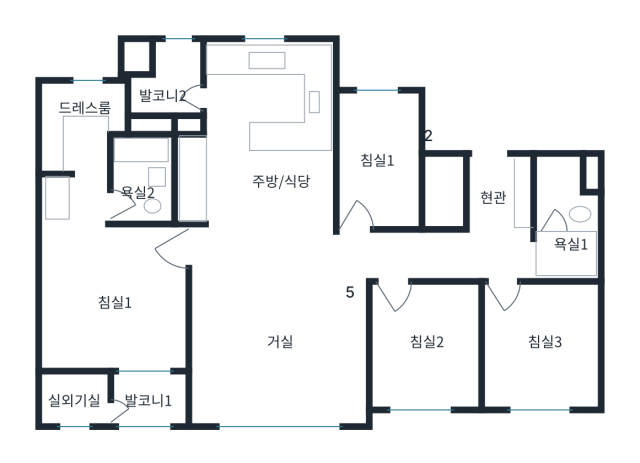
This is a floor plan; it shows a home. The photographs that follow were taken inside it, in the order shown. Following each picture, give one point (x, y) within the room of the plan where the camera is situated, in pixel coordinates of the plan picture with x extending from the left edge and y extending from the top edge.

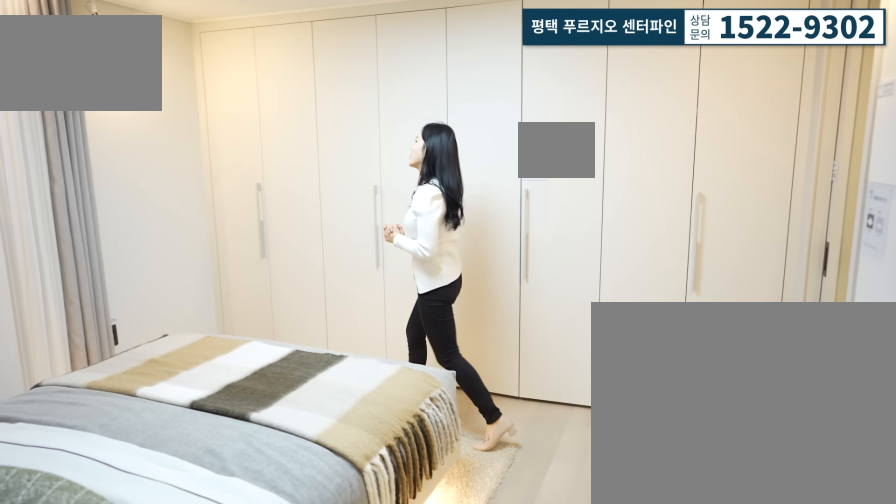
(114, 301)
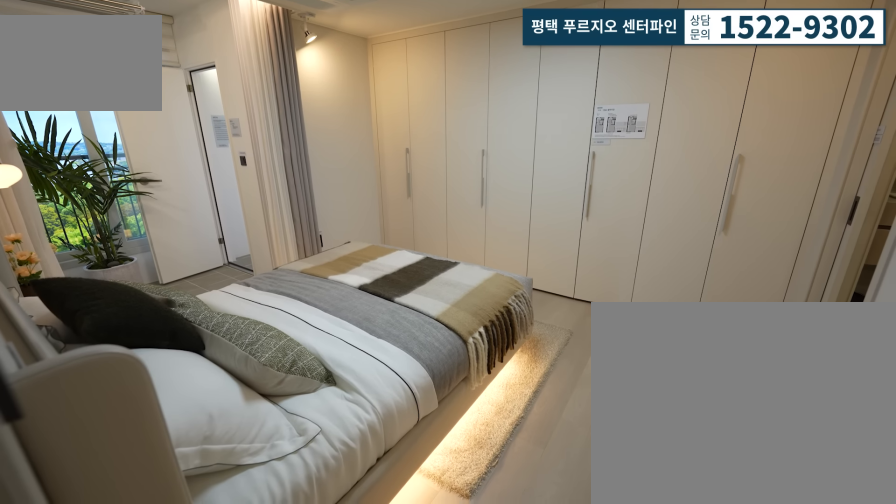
(115, 301)
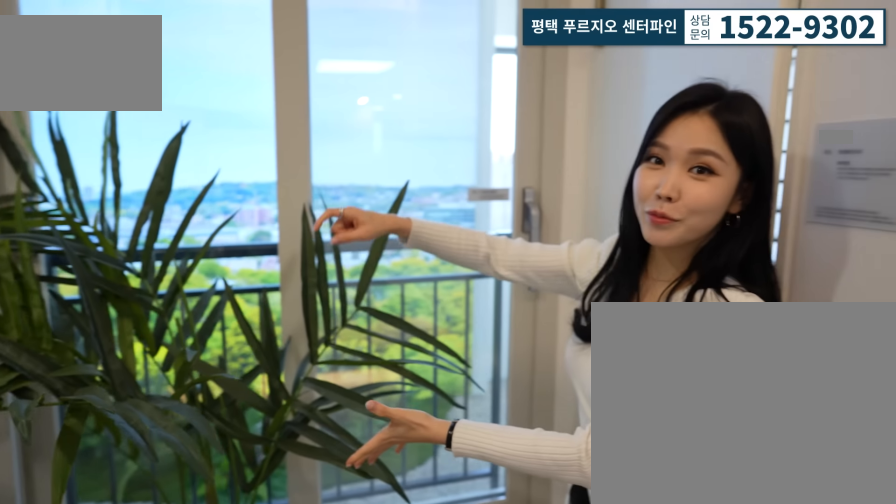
(149, 392)
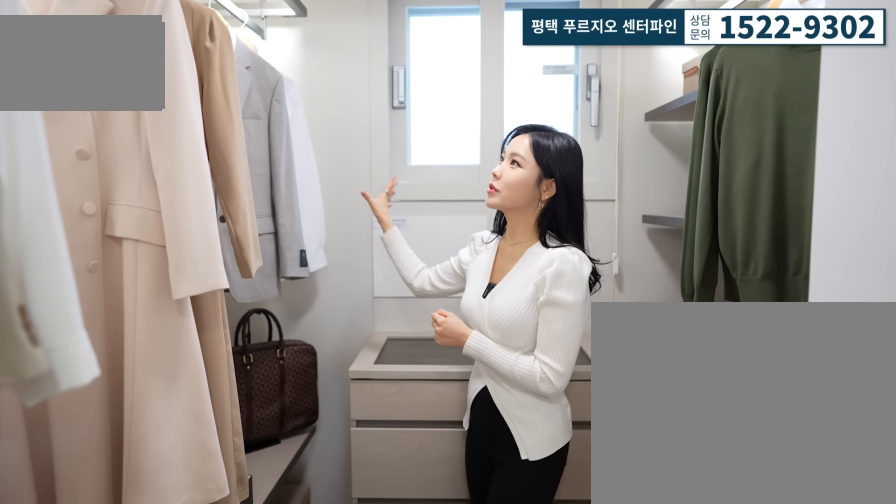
(83, 148)
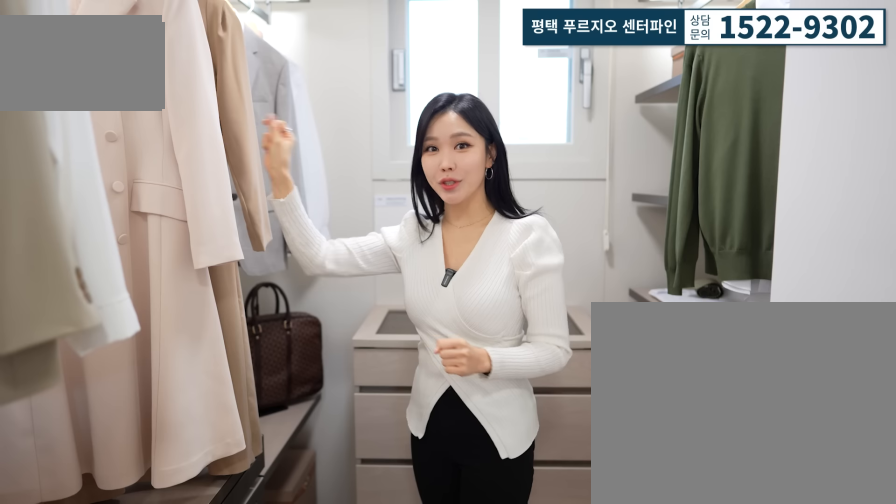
(83, 148)
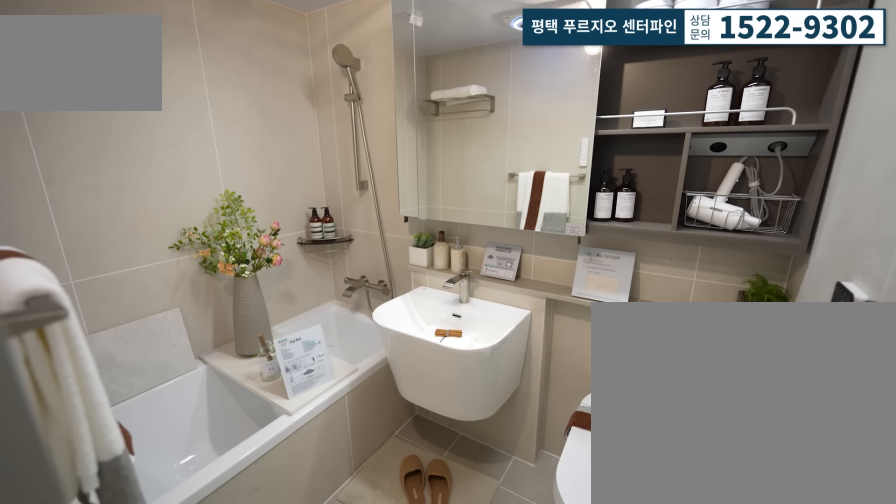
(140, 201)
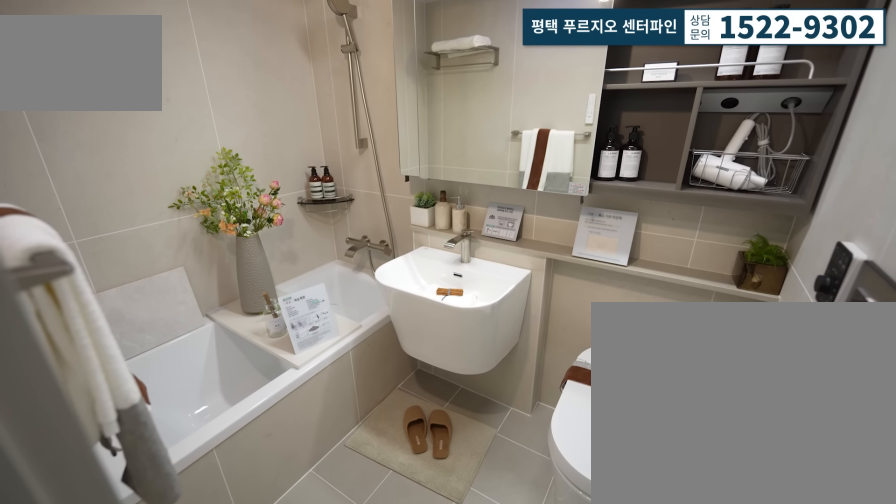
(158, 188)
